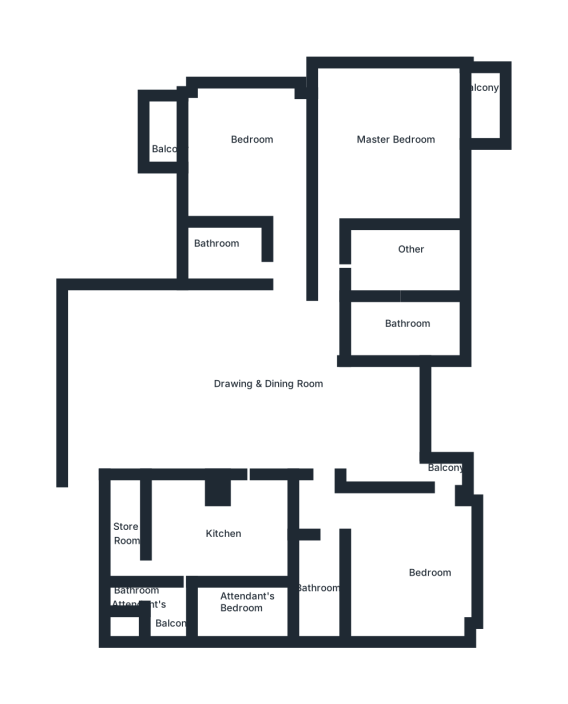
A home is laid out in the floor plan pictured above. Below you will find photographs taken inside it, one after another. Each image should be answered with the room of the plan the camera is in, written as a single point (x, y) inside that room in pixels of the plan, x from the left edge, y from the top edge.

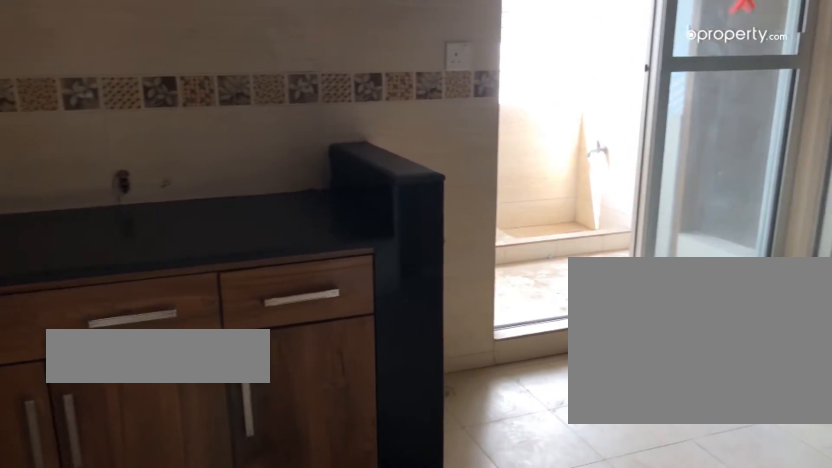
(243, 536)
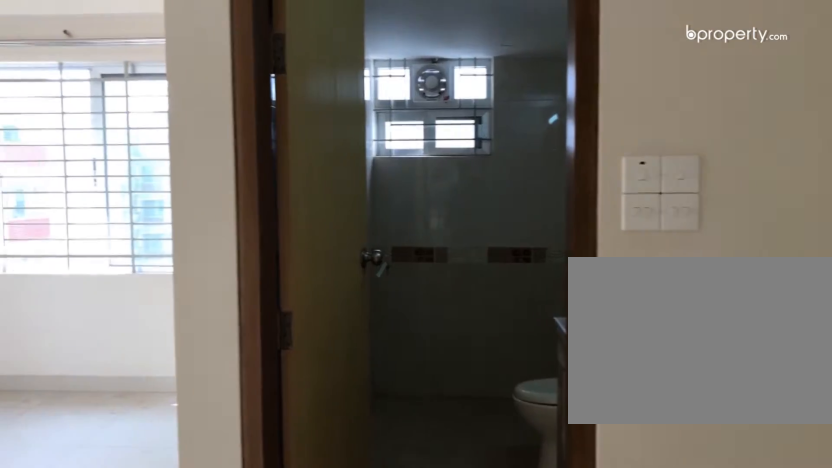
(416, 560)
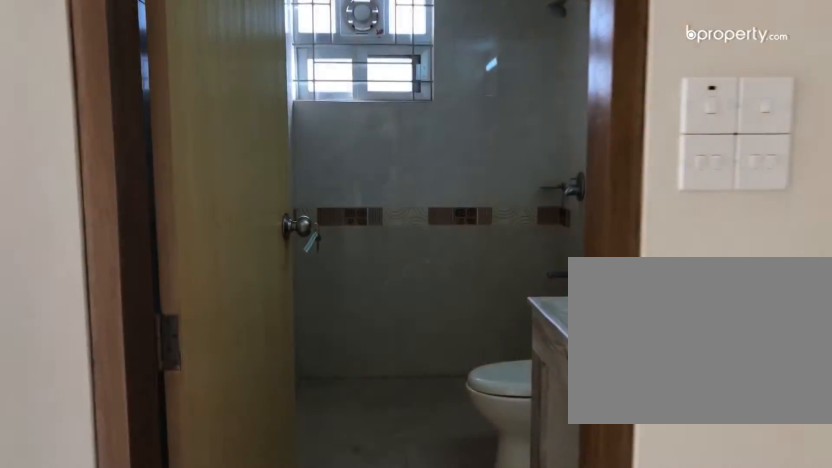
(413, 559)
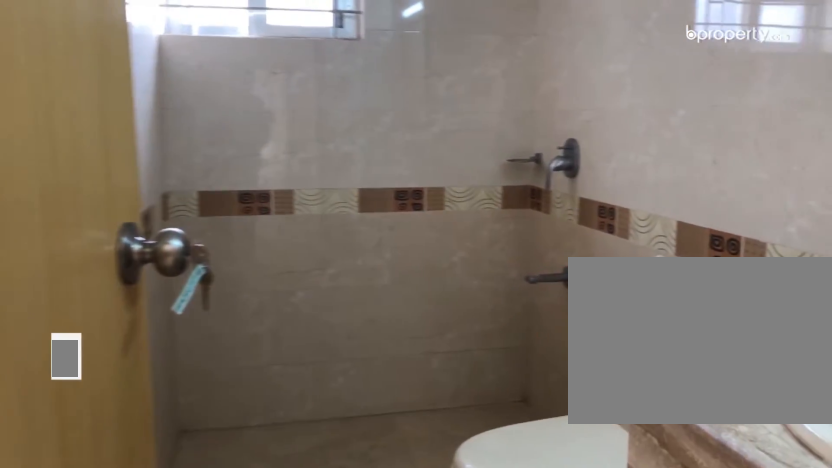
(313, 585)
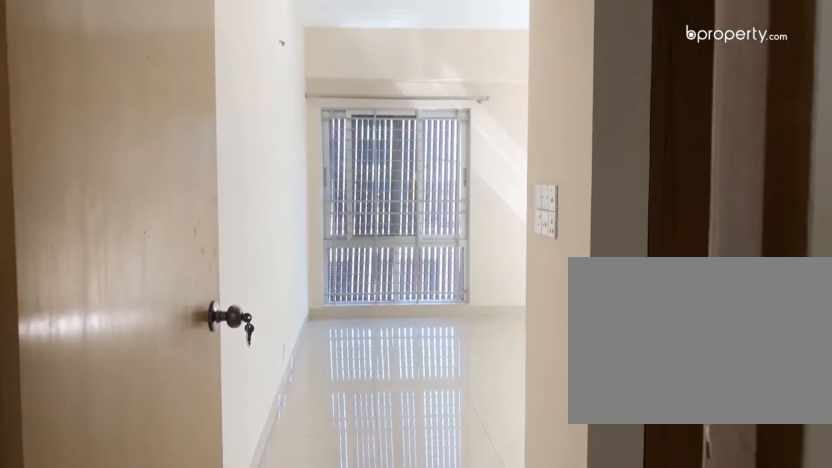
(329, 316)
